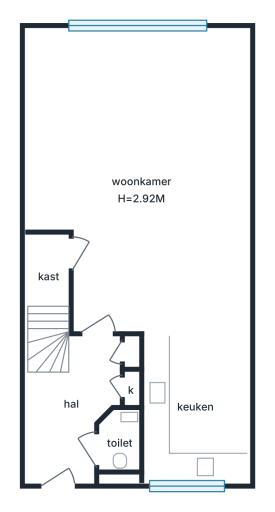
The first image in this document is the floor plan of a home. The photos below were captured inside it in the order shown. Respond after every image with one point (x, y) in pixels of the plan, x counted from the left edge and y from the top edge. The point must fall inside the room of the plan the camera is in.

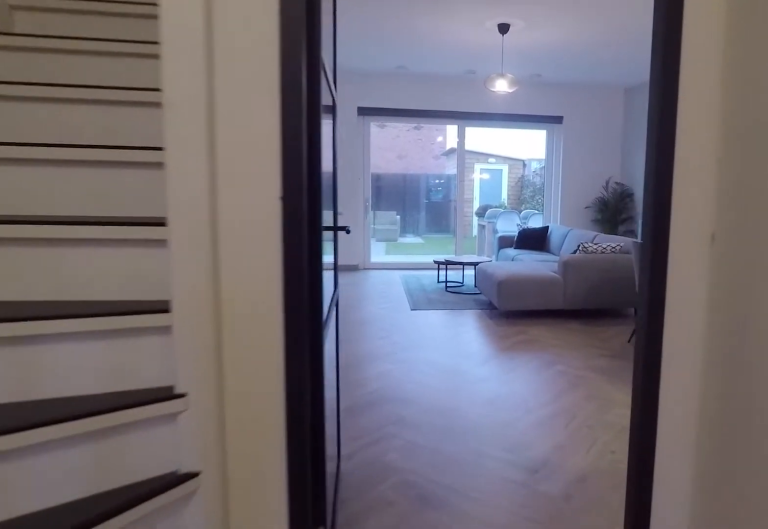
(71, 410)
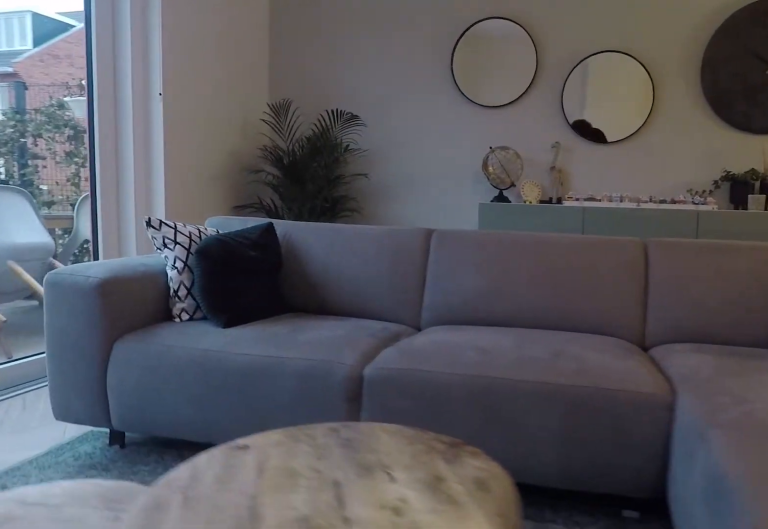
(148, 215)
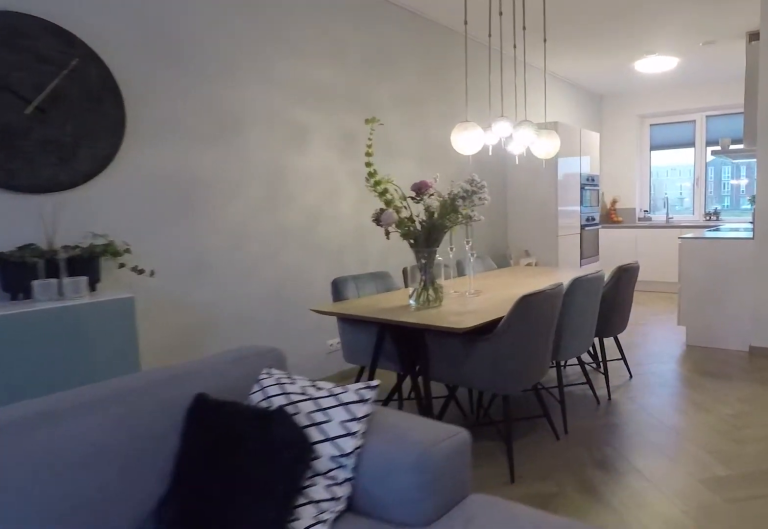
(148, 215)
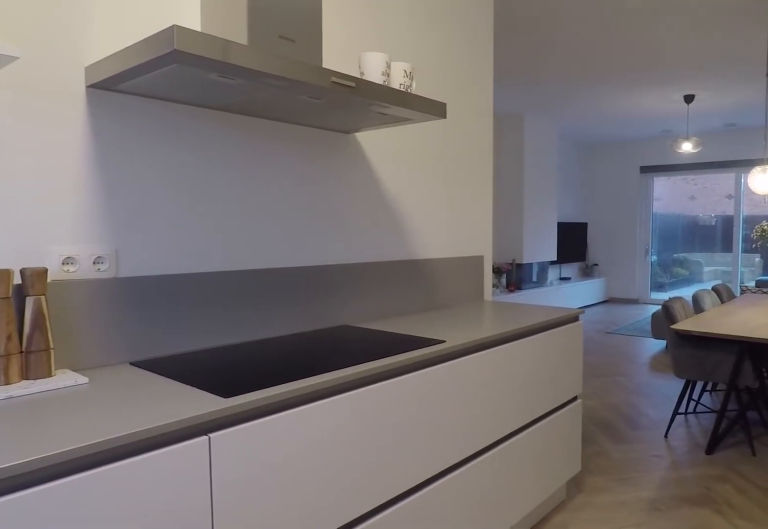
(196, 405)
